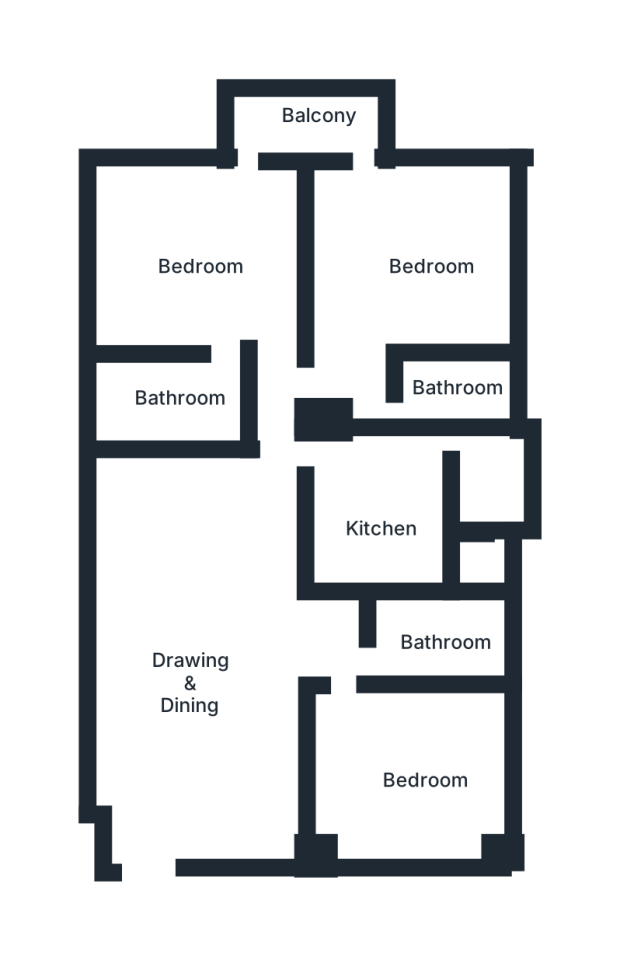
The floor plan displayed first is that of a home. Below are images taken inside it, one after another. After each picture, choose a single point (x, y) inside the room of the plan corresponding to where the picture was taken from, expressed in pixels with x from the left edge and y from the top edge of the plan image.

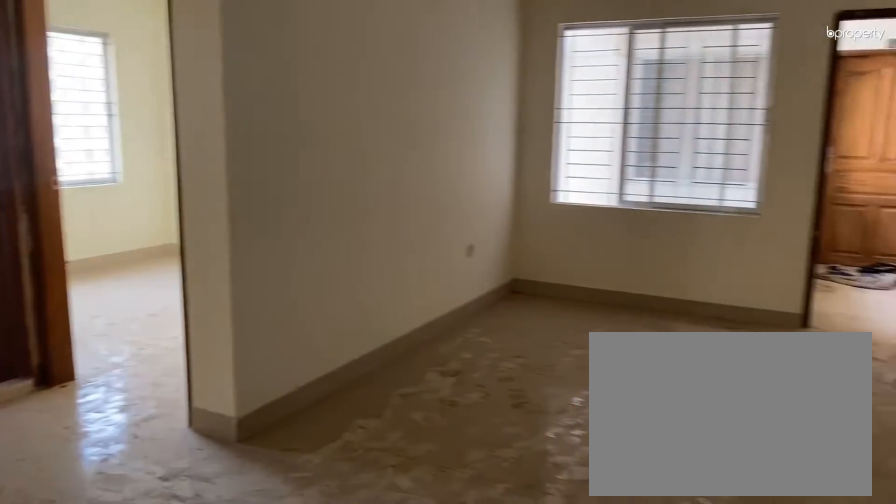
(211, 674)
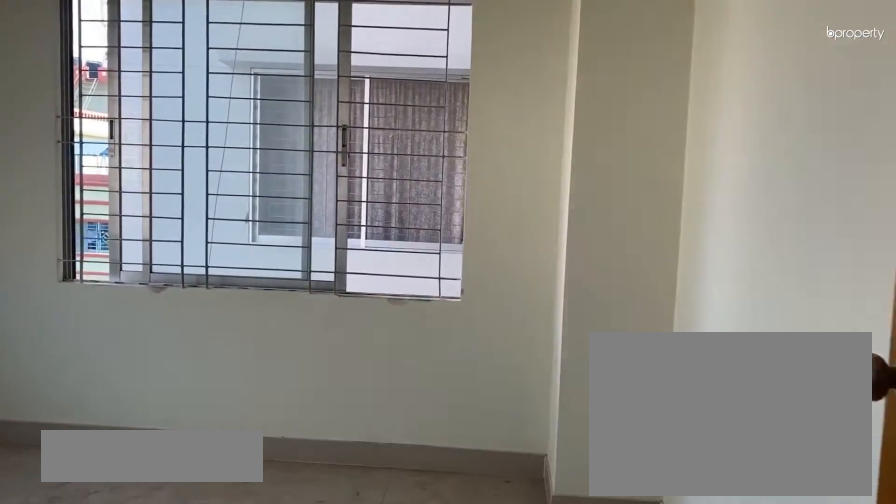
(423, 781)
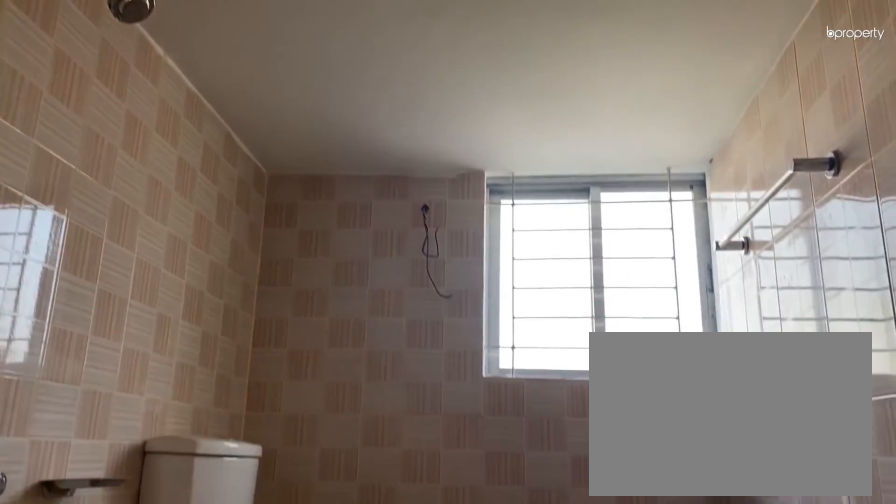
(442, 642)
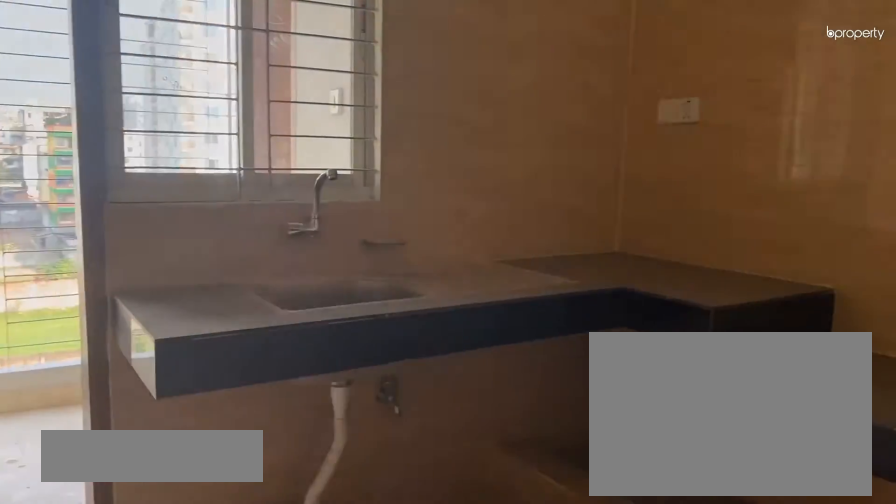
(377, 525)
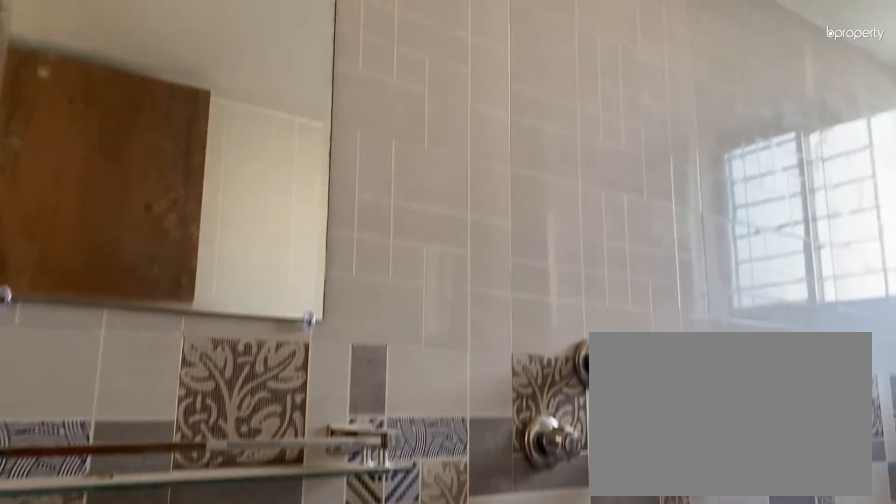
(474, 384)
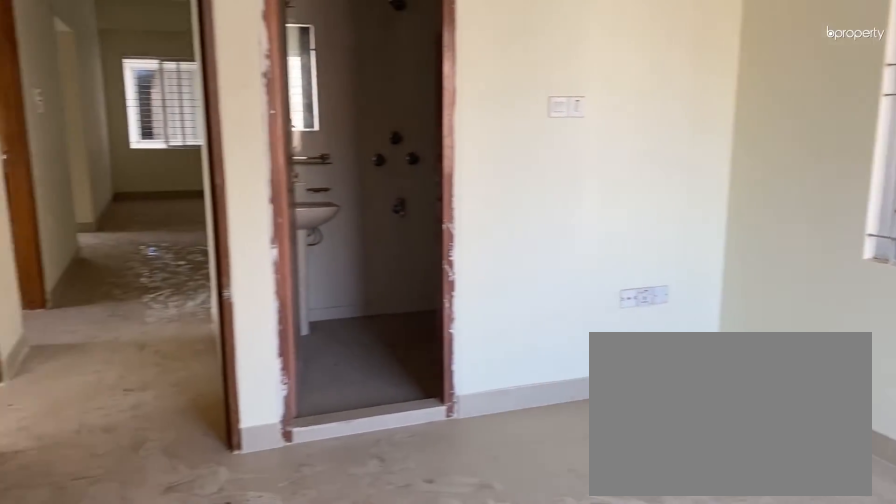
(201, 266)
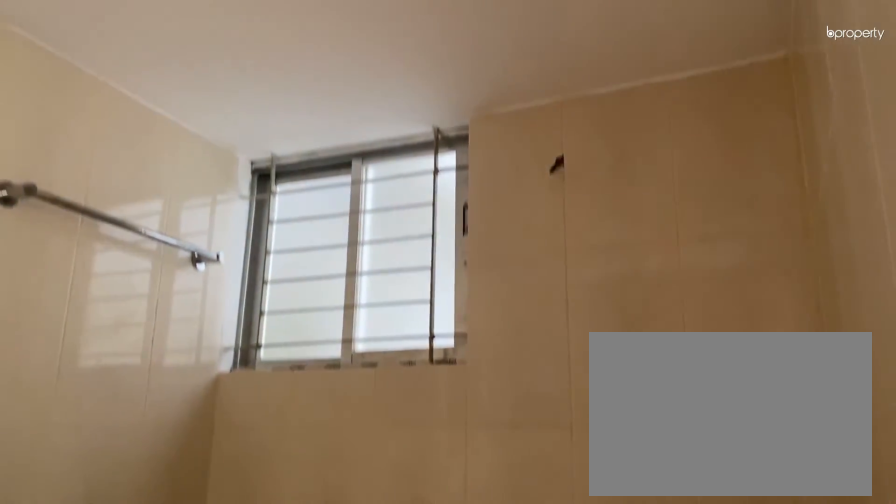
(179, 397)
